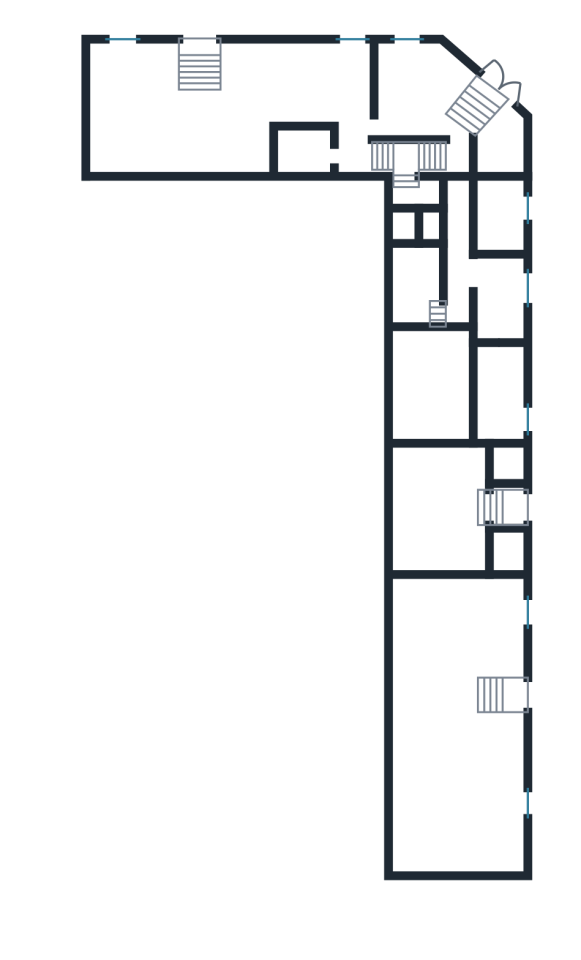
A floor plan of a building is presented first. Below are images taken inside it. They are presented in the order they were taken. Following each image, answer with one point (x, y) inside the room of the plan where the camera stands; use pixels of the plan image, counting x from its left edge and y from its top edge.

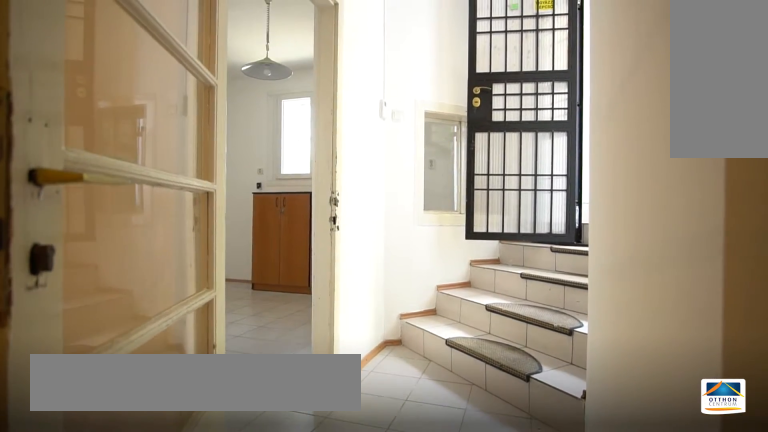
(449, 150)
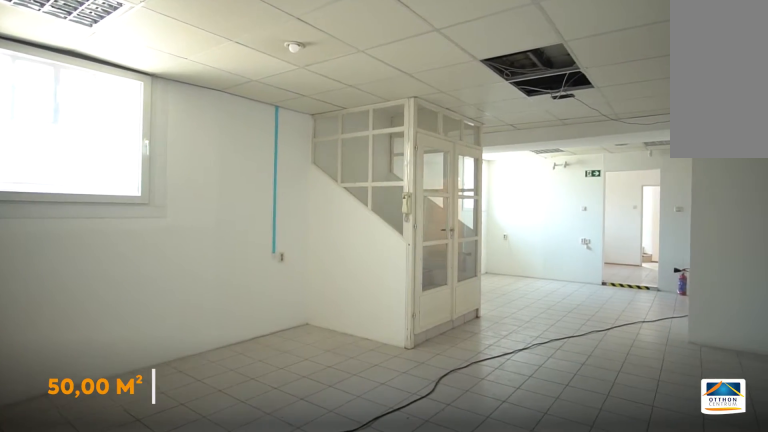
(213, 126)
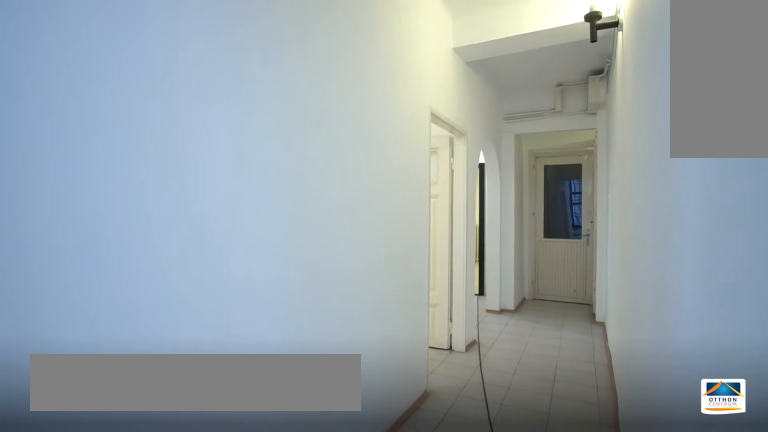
(454, 263)
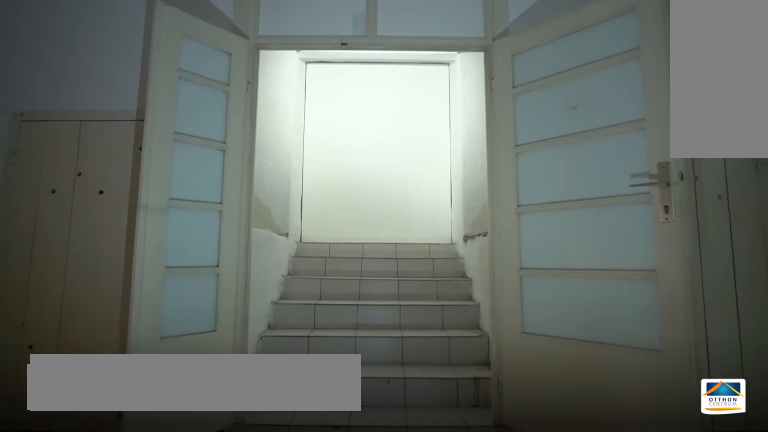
(442, 515)
